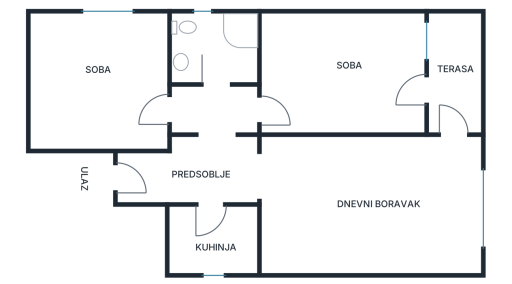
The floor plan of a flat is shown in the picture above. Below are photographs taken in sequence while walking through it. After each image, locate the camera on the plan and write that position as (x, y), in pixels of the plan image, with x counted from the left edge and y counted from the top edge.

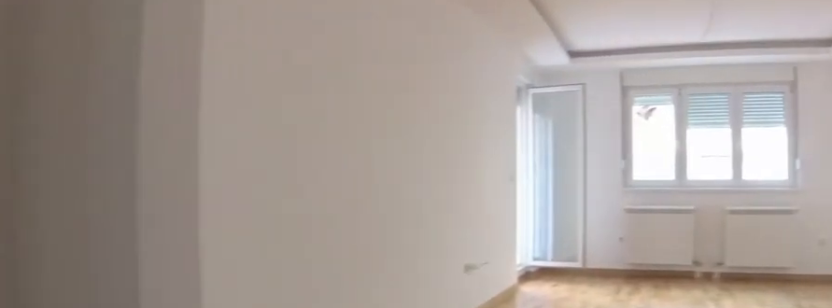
(227, 181)
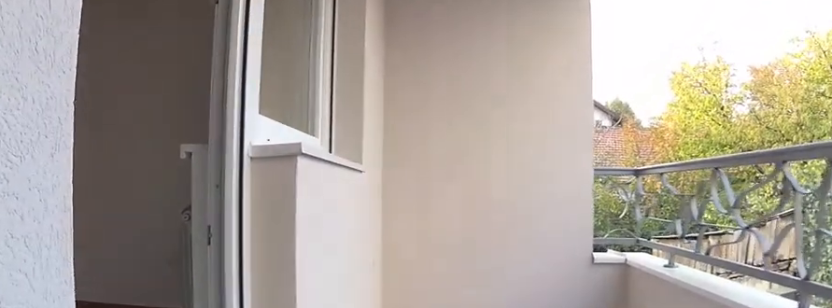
(447, 167)
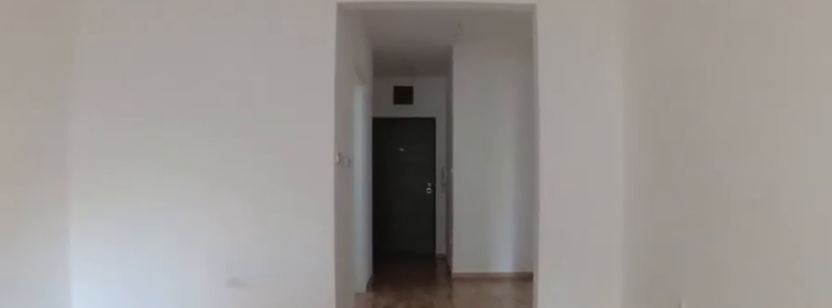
(380, 181)
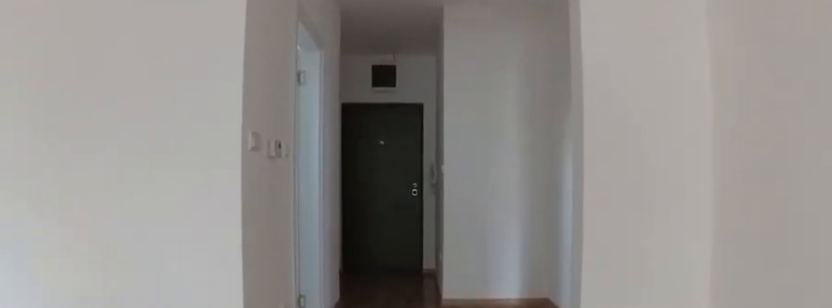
(337, 177)
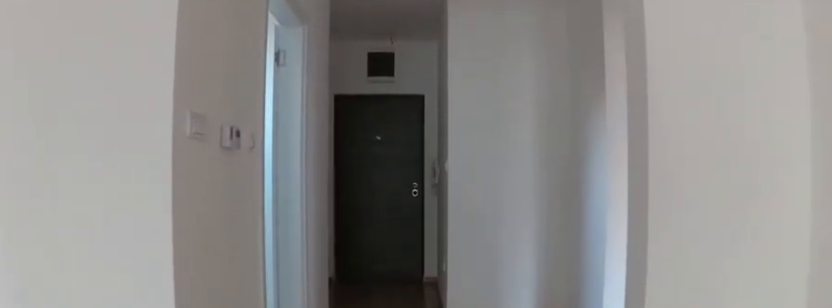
(319, 176)
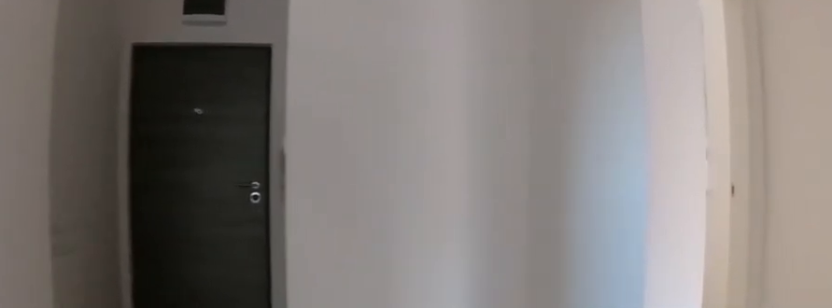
(246, 166)
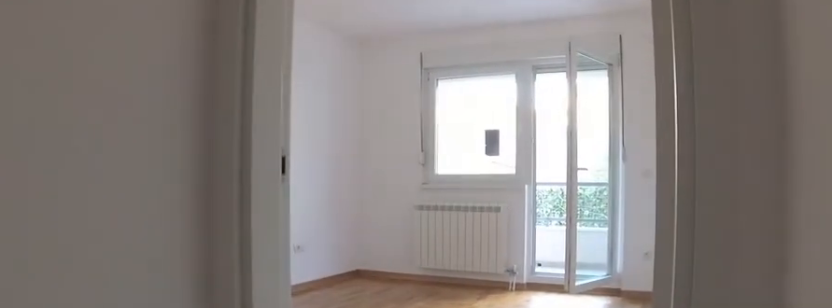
(224, 114)
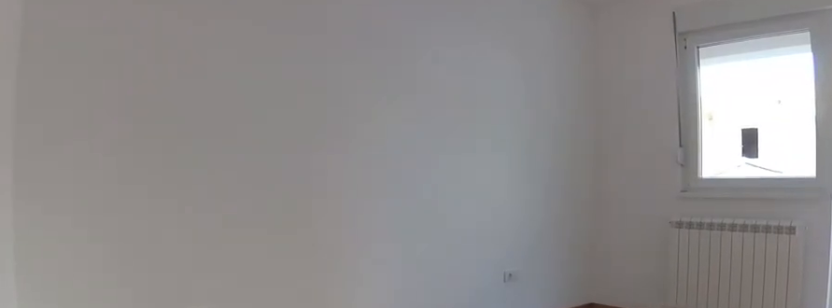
(254, 114)
